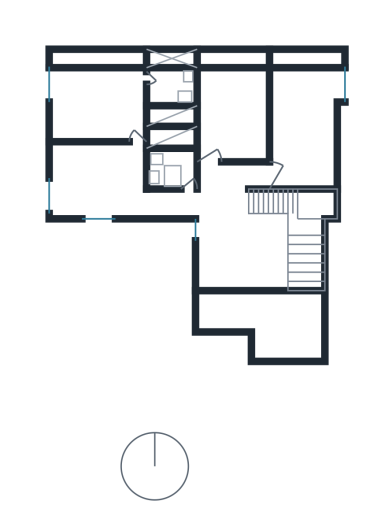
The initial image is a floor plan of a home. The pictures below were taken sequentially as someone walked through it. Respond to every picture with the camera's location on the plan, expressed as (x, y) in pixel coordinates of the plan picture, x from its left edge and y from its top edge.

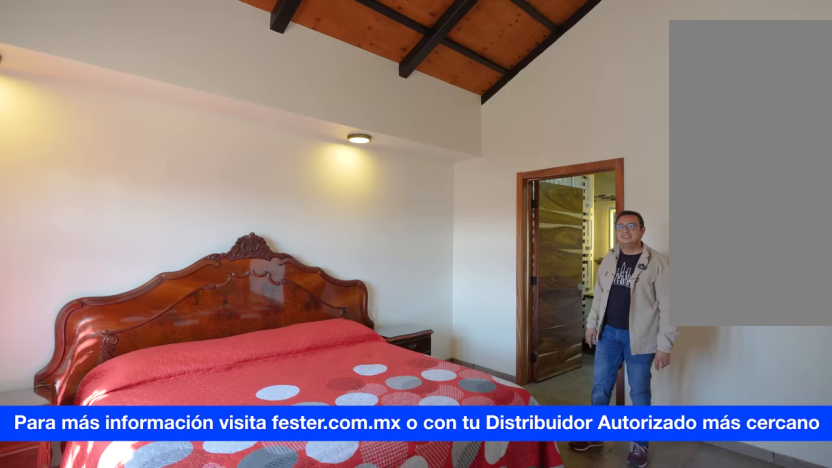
(100, 126)
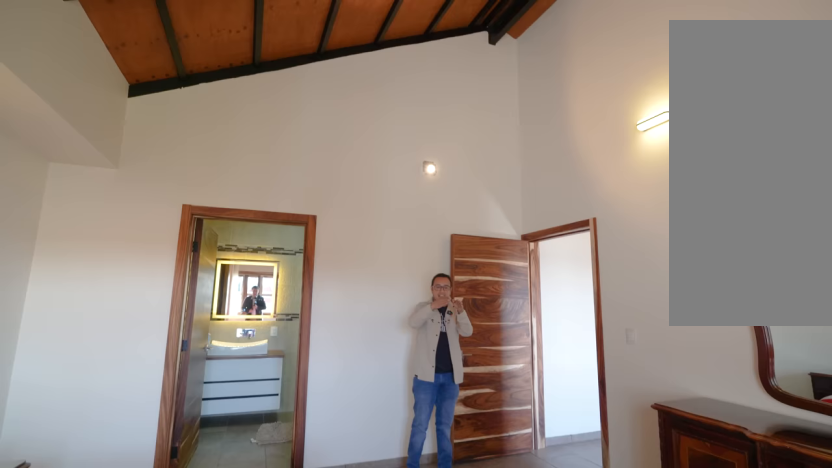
(66, 117)
